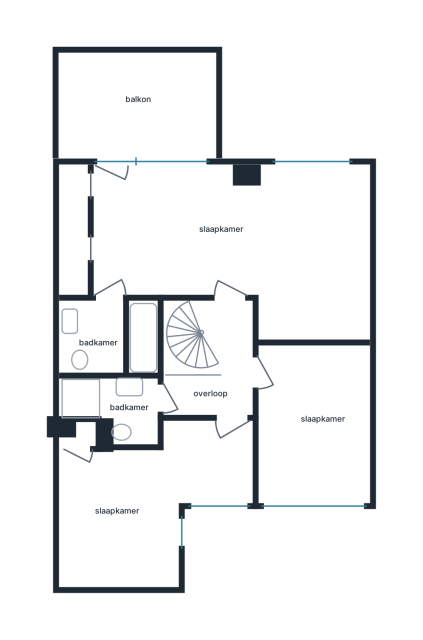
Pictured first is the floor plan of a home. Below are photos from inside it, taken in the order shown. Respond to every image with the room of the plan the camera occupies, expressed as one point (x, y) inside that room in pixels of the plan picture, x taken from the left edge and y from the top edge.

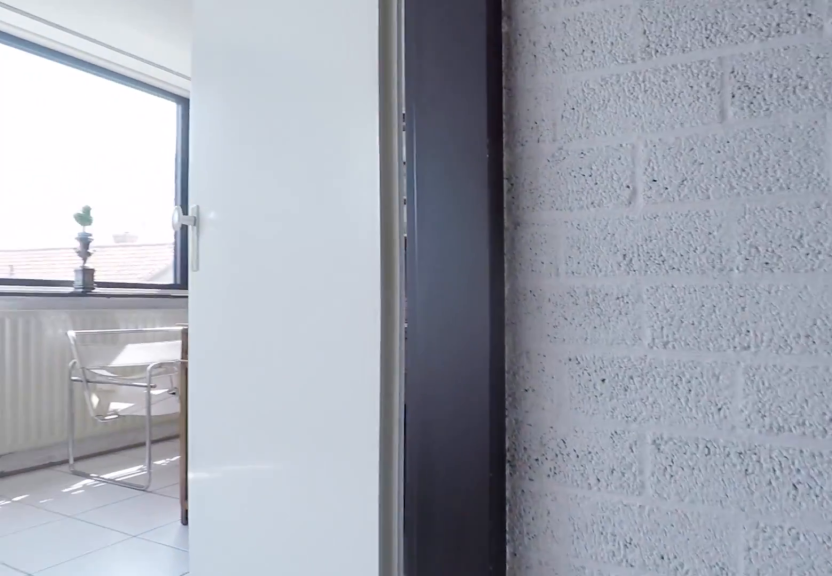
(216, 365)
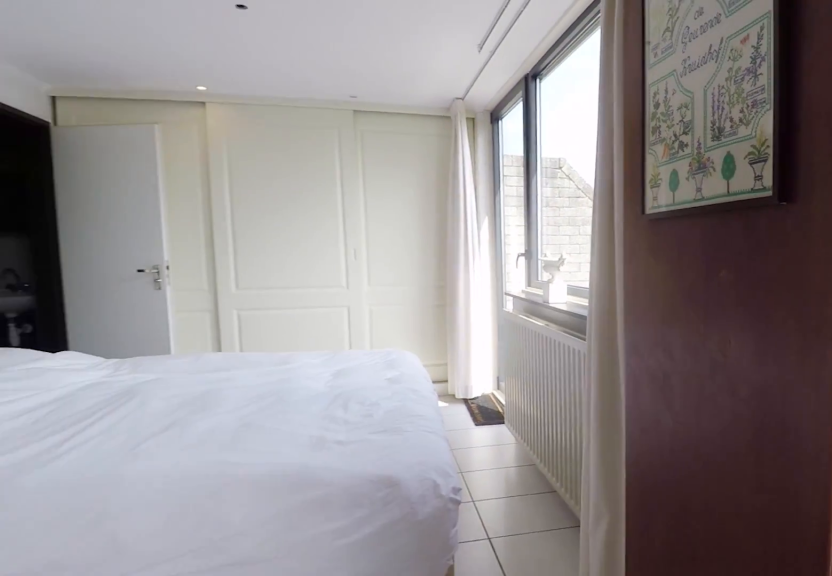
(240, 247)
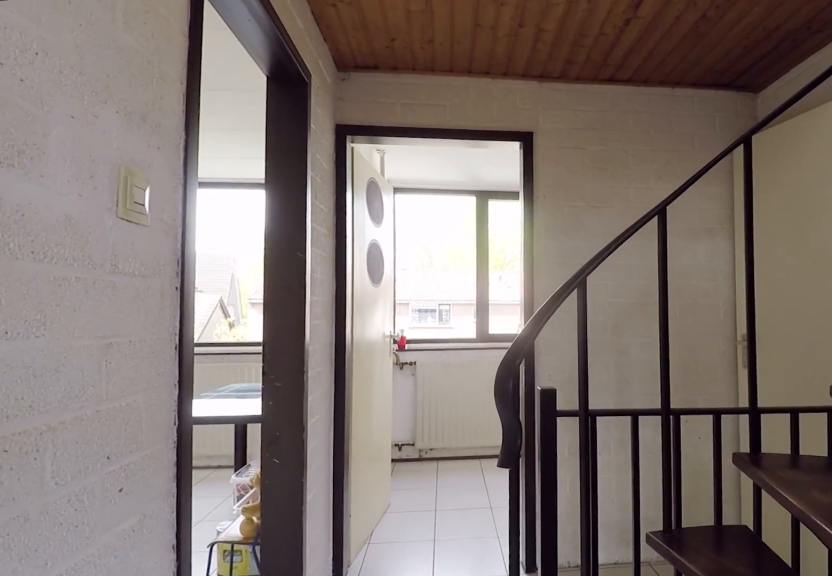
(216, 365)
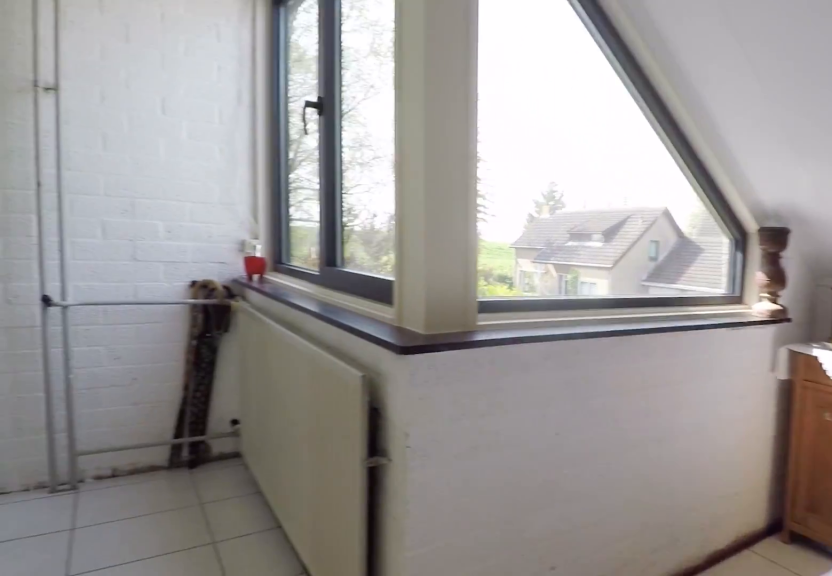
(151, 488)
